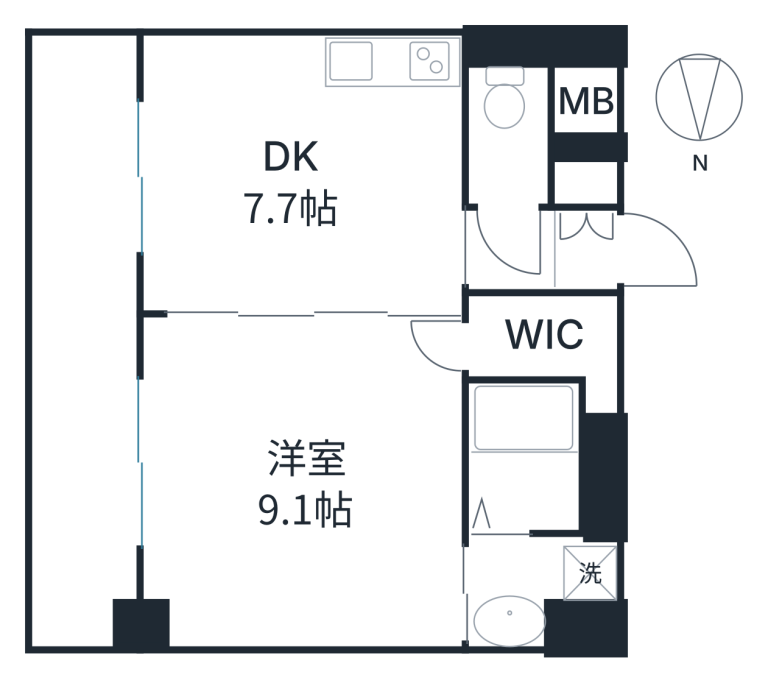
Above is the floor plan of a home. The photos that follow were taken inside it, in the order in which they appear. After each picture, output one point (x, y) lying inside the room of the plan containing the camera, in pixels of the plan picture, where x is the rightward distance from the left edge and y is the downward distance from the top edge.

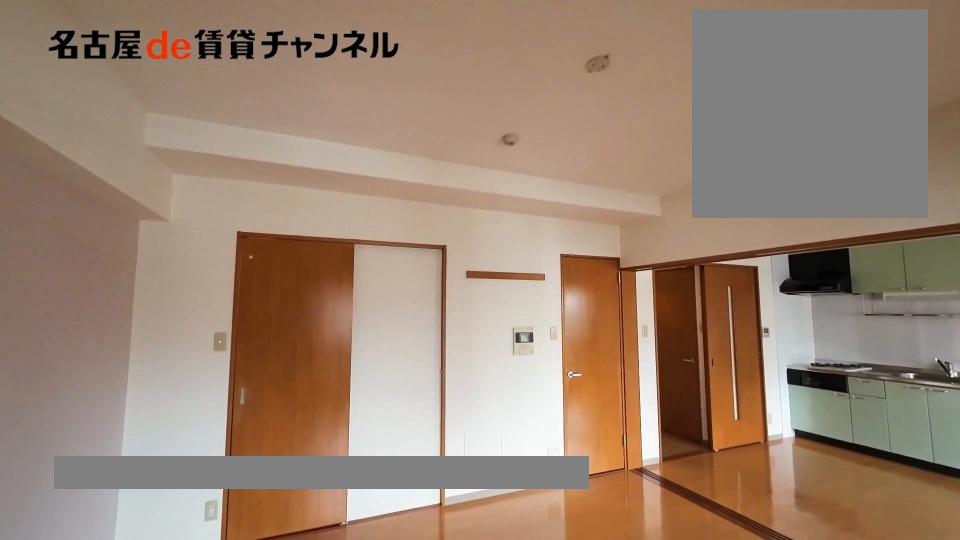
(298, 483)
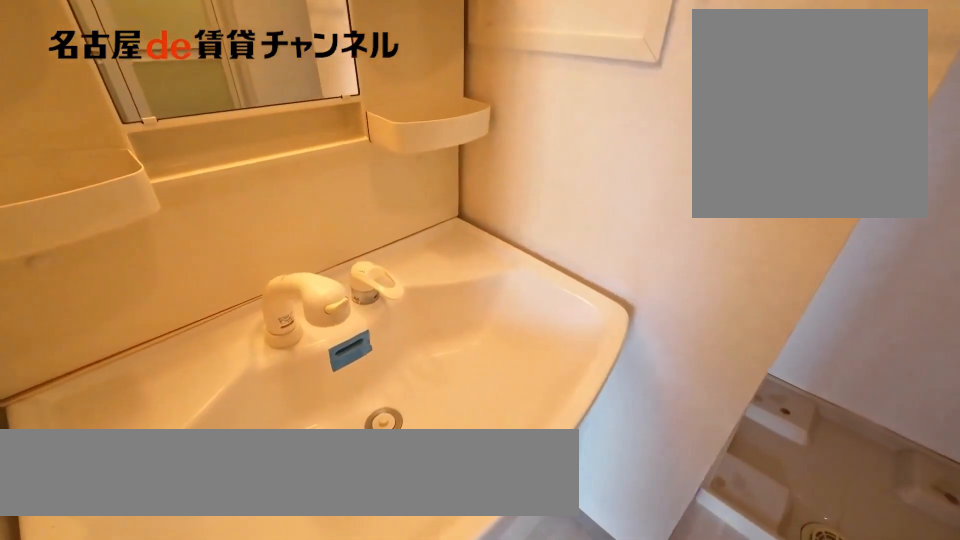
(538, 585)
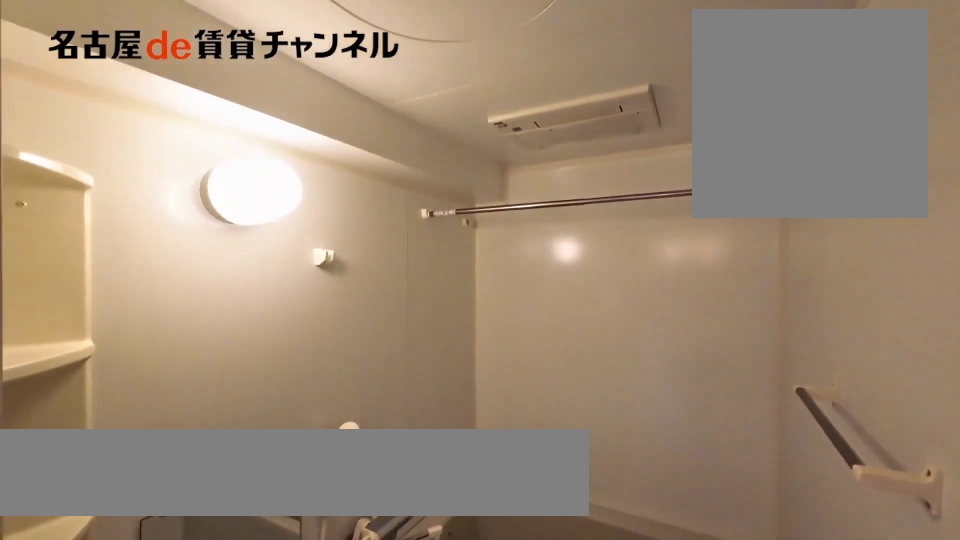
(525, 456)
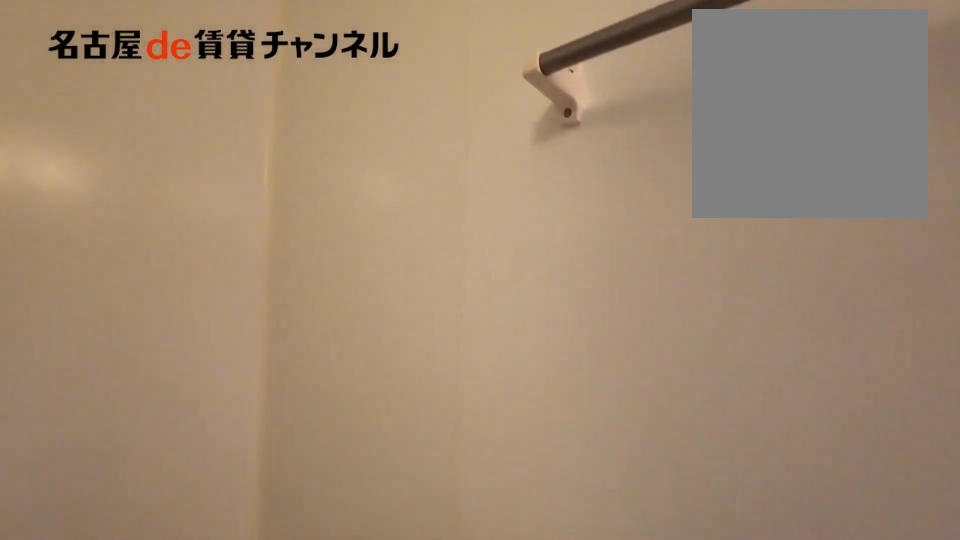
(525, 456)
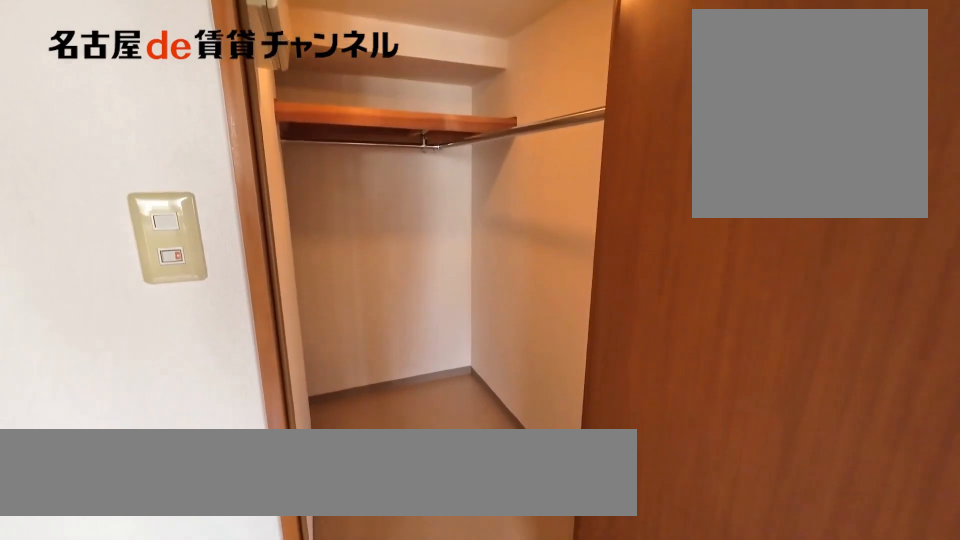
(553, 341)
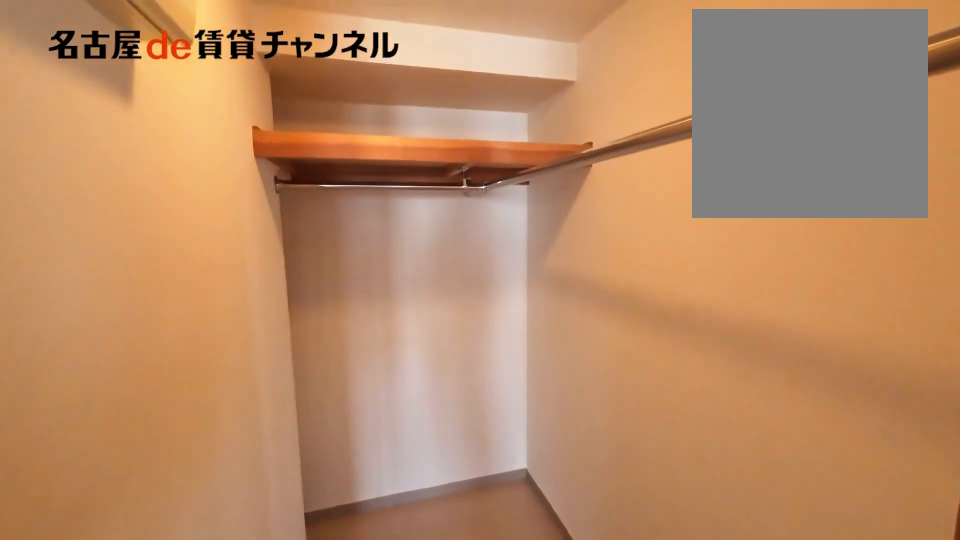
(553, 341)
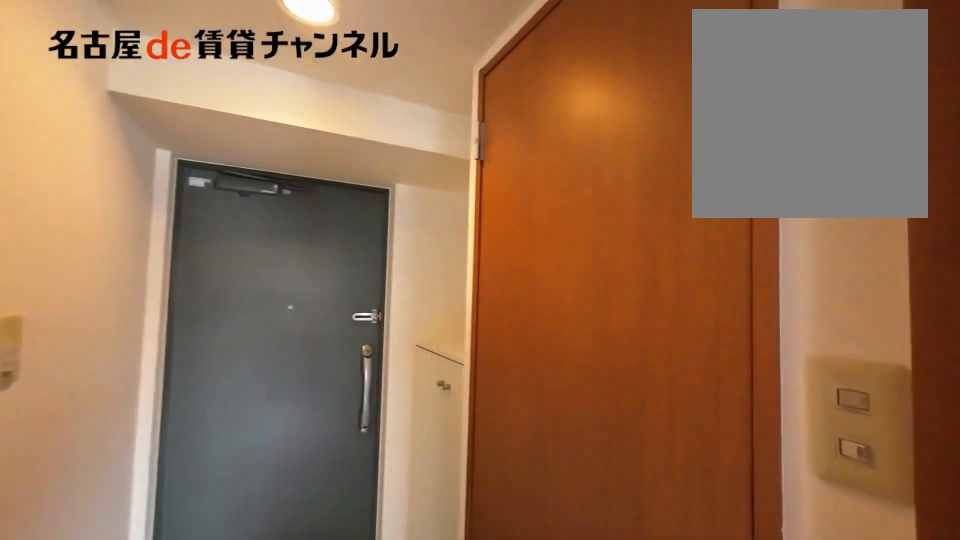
(510, 251)
